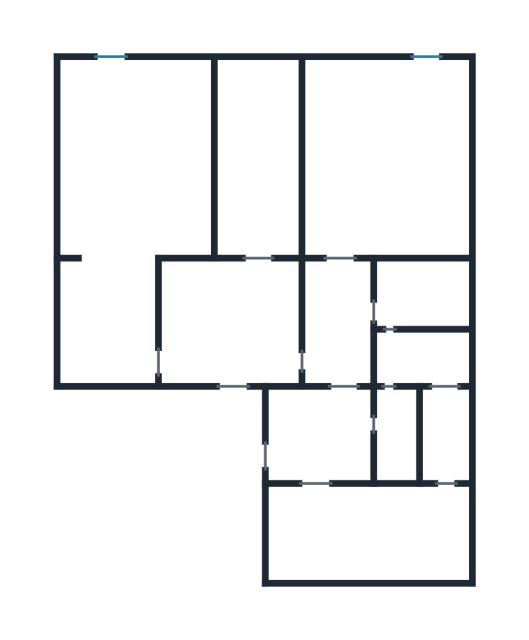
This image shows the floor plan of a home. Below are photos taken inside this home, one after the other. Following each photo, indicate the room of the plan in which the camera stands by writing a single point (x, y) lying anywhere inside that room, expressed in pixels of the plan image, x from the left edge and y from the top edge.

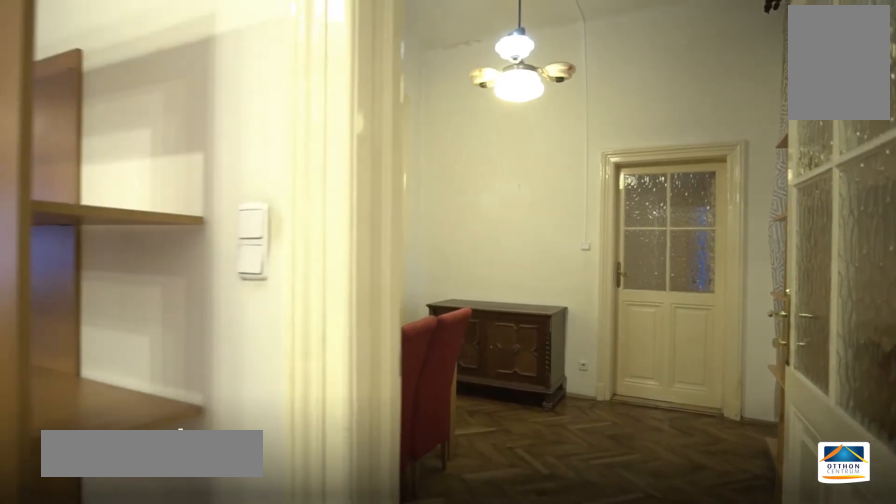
(225, 322)
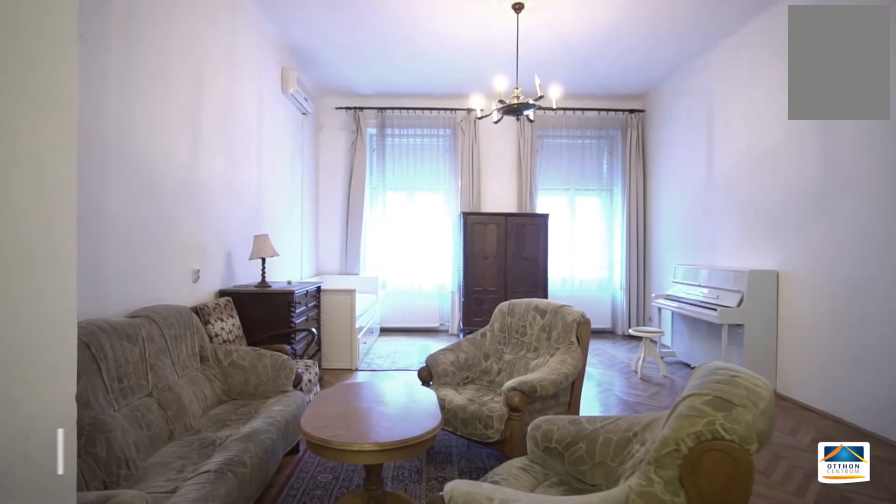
(141, 166)
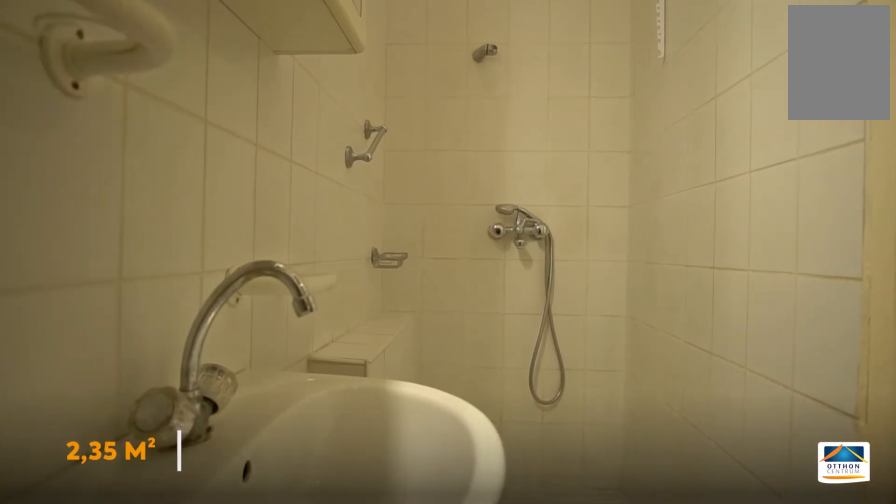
(401, 433)
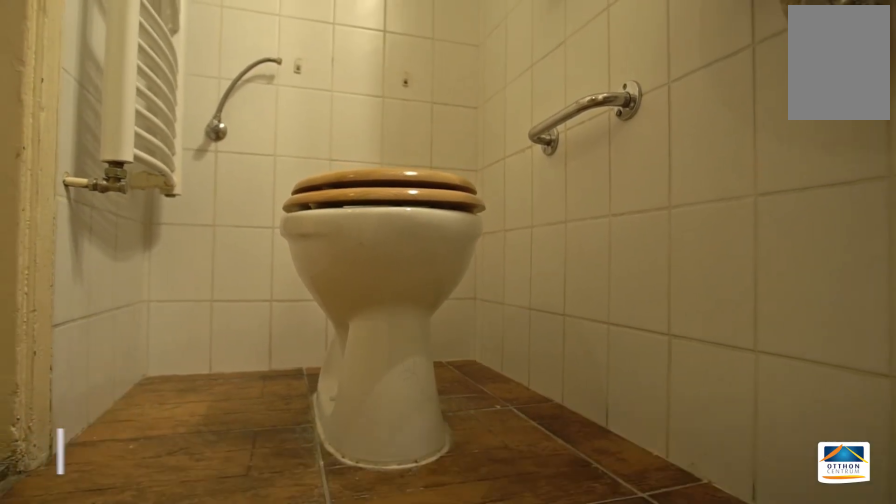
(400, 434)
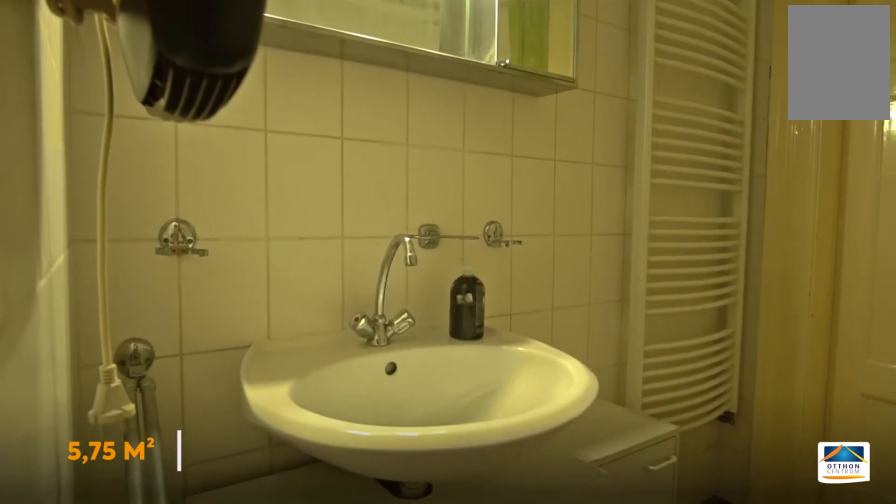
(420, 292)
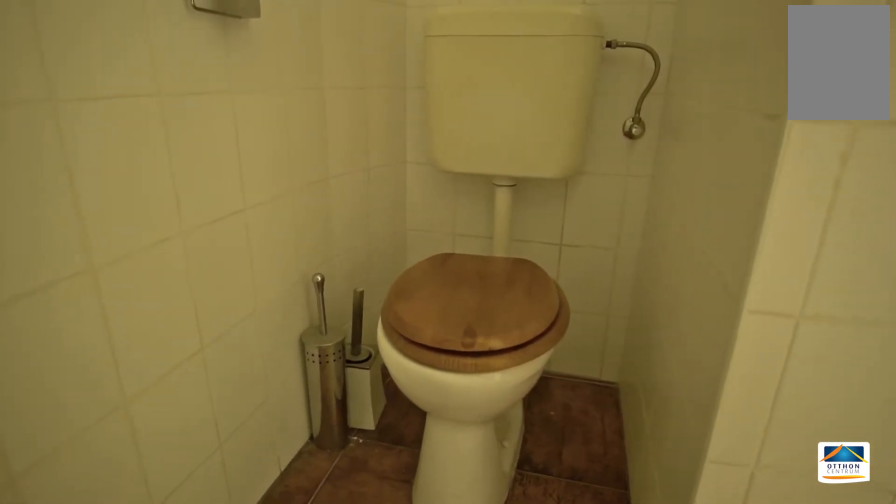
(420, 292)
